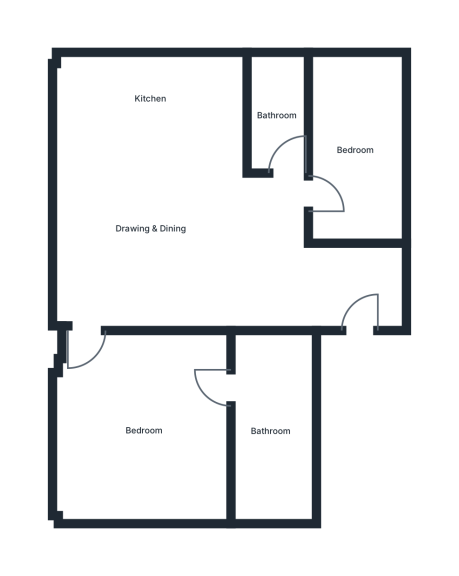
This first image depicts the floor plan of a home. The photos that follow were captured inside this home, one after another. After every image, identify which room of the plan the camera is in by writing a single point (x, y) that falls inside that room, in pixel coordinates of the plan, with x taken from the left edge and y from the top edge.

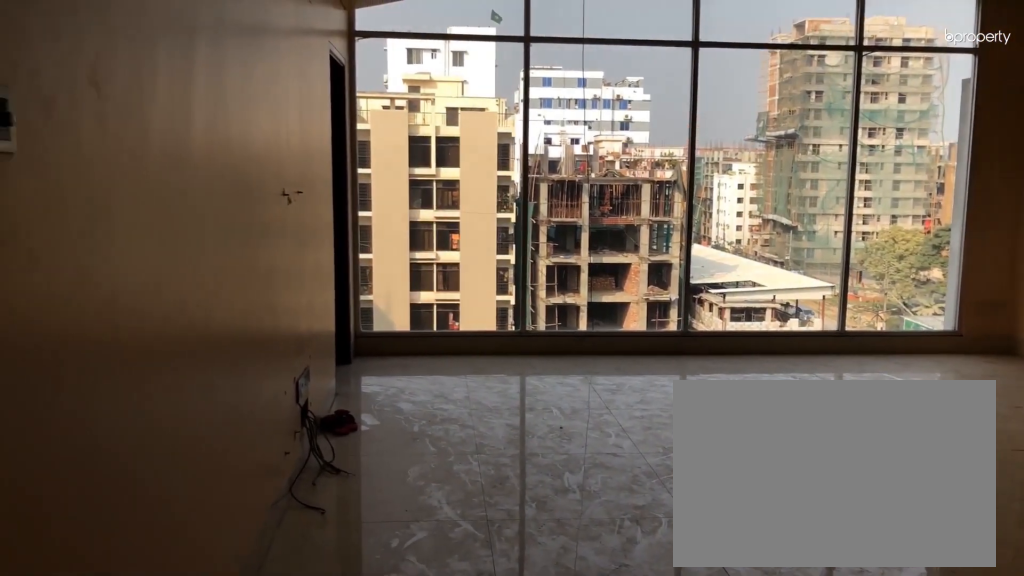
(308, 291)
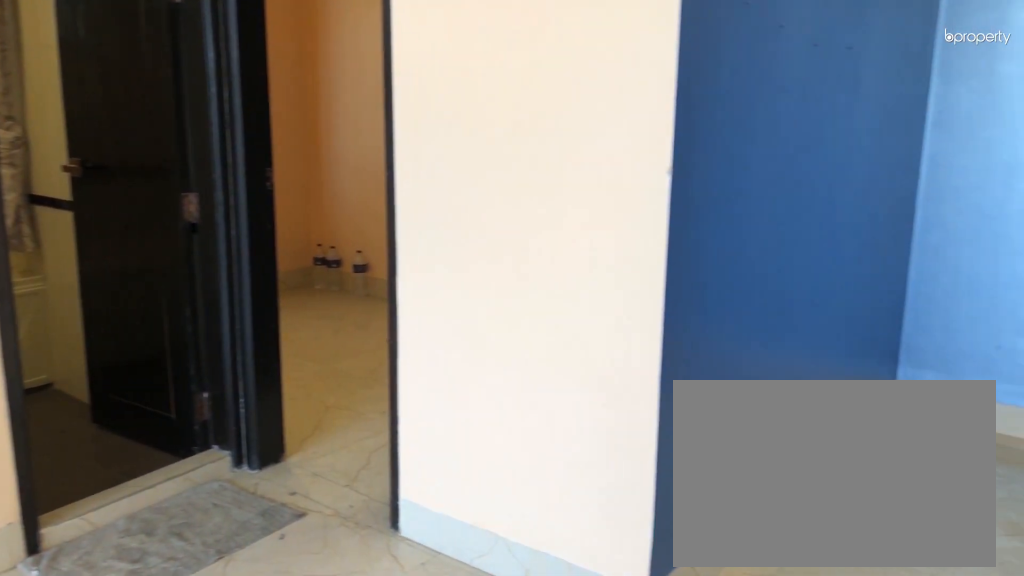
(150, 231)
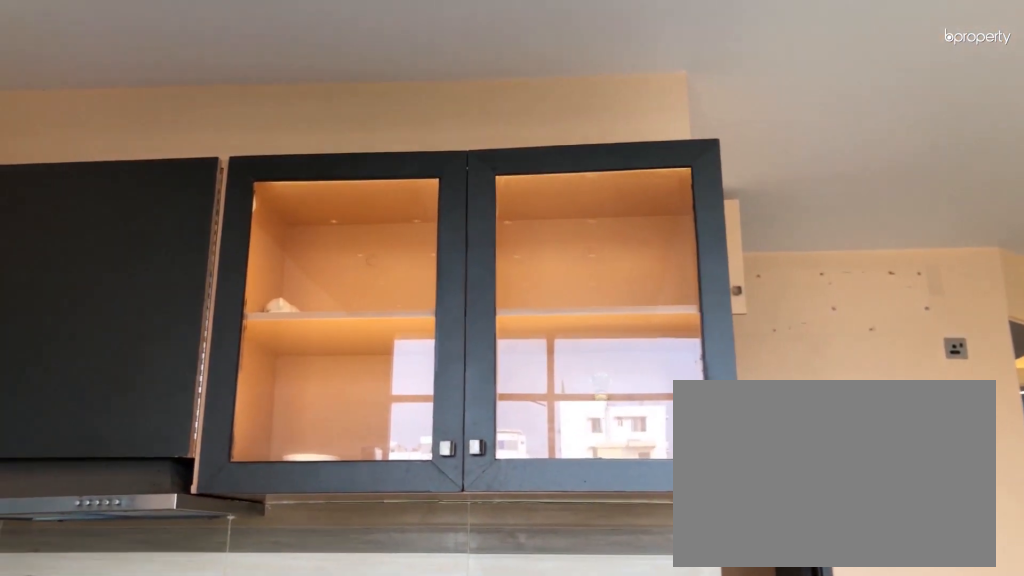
(151, 96)
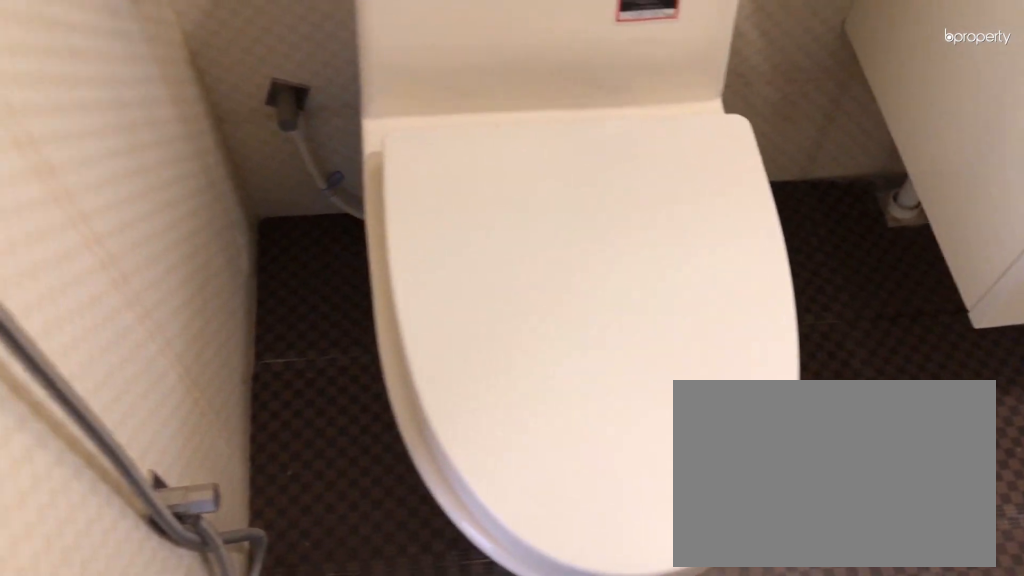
(278, 115)
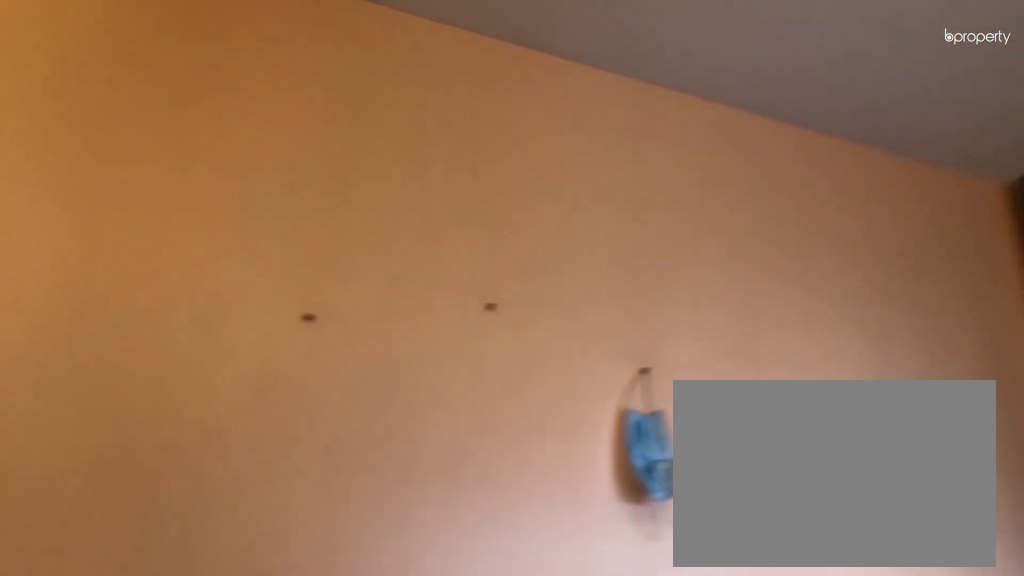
(360, 152)
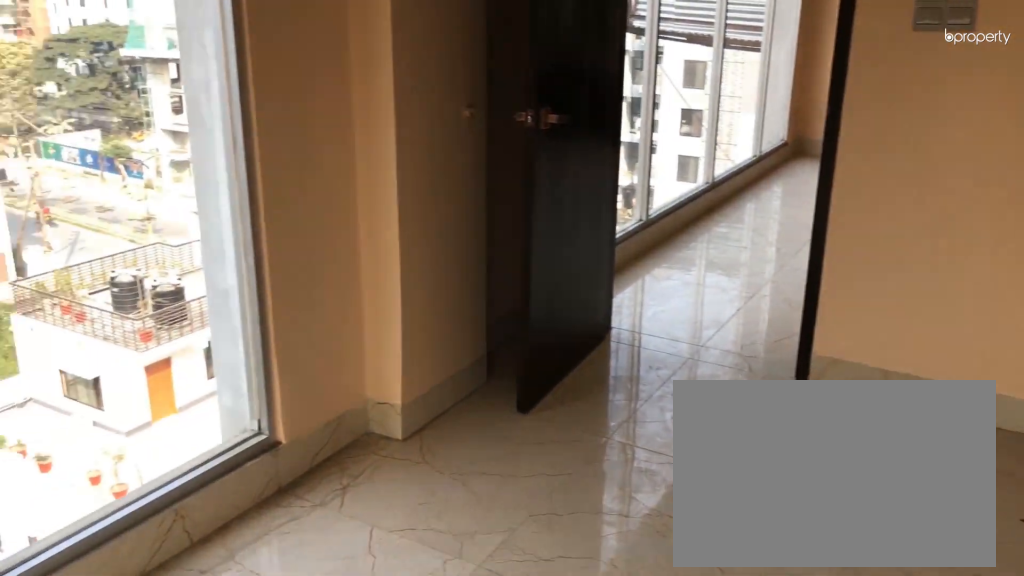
(147, 429)
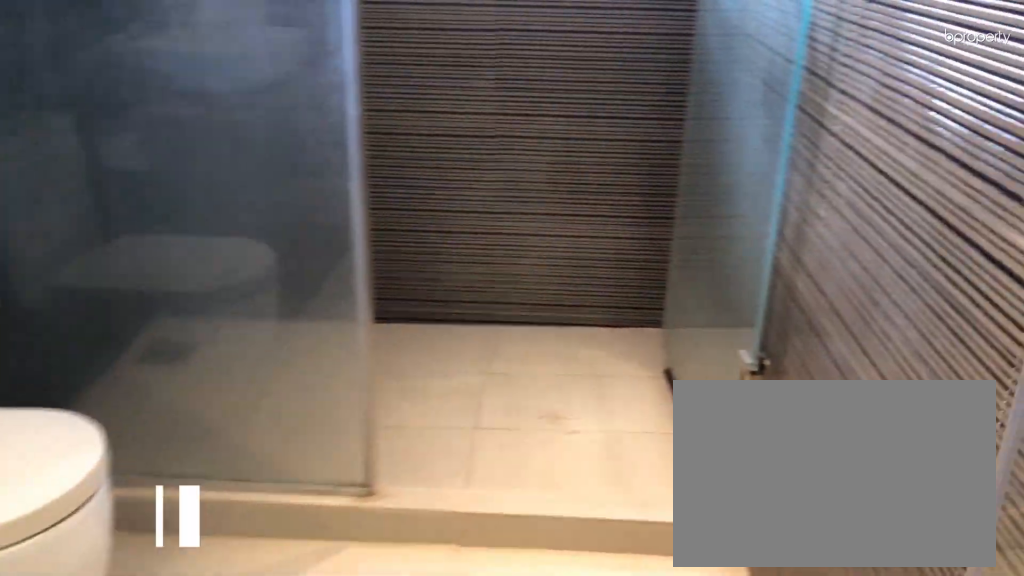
(273, 429)
